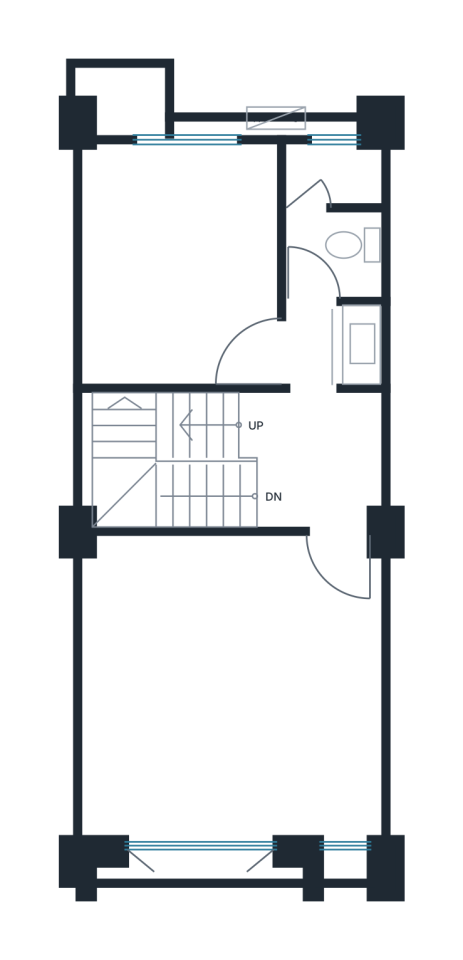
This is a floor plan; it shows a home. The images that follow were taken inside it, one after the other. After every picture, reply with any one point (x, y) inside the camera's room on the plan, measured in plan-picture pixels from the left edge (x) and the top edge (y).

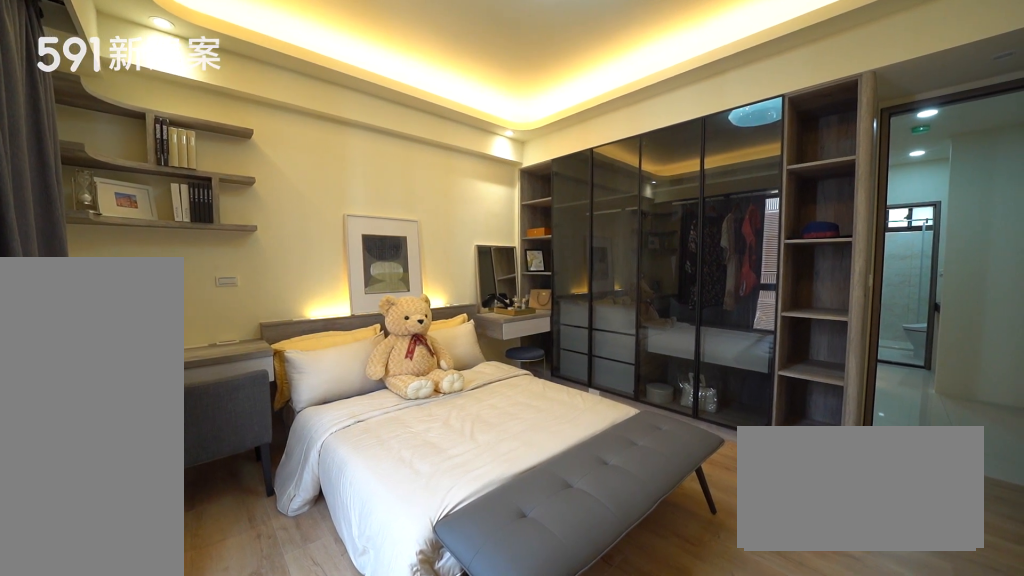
(232, 684)
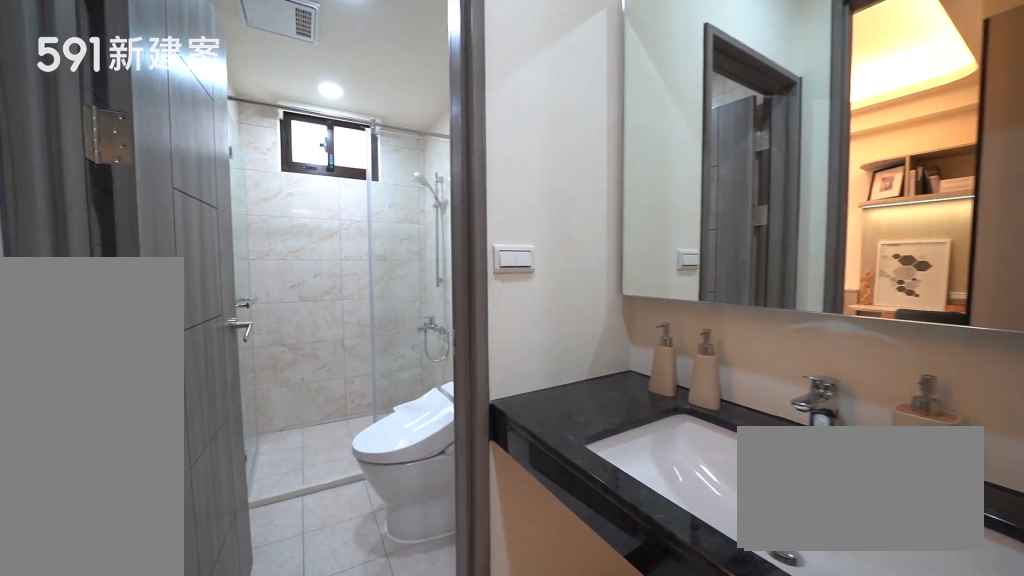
(331, 263)
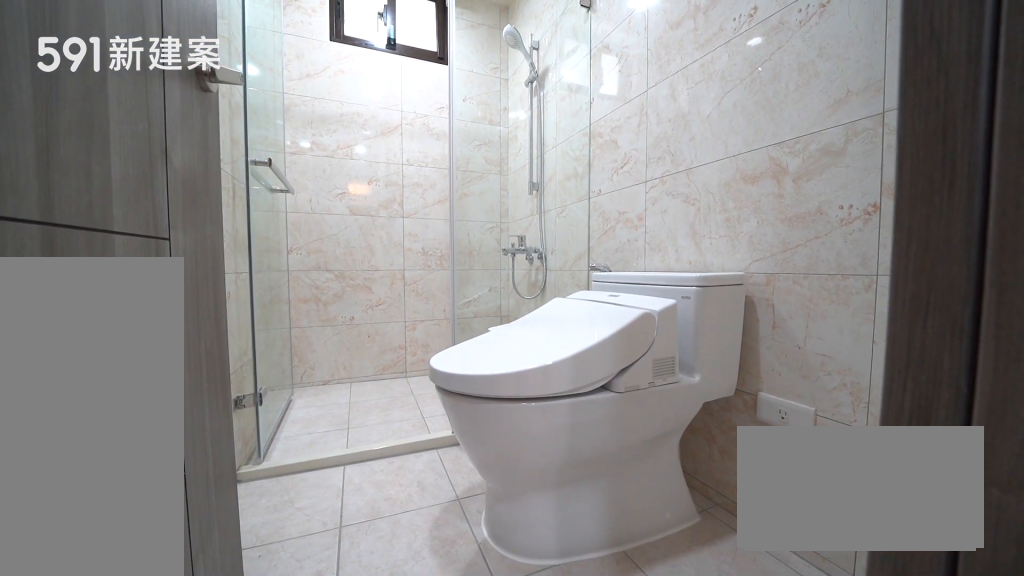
(331, 263)
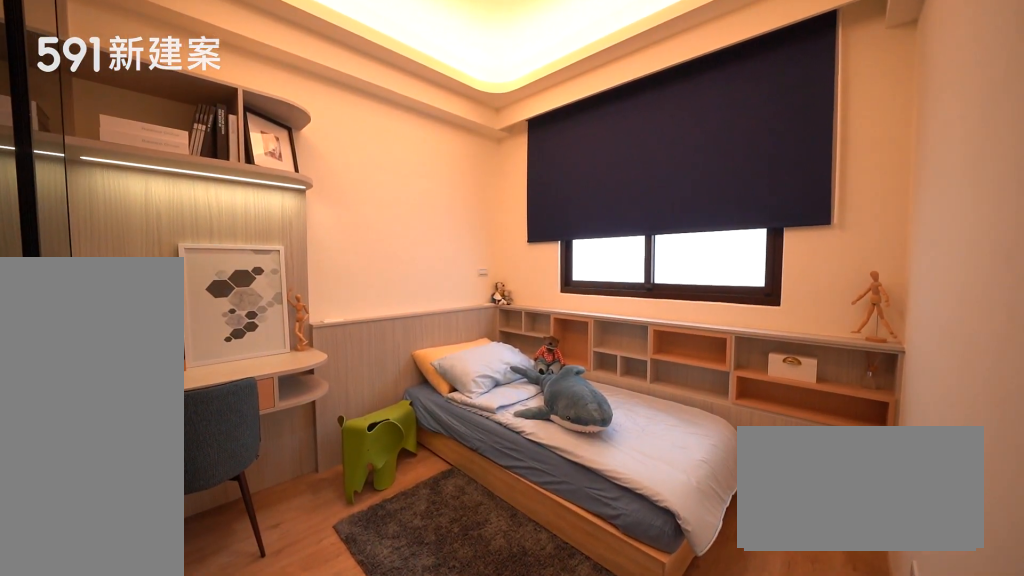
(179, 261)
